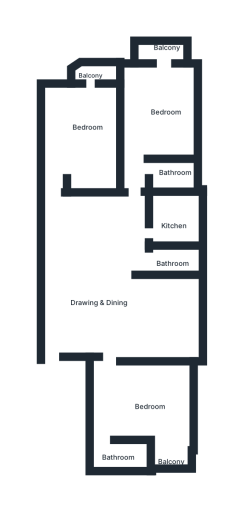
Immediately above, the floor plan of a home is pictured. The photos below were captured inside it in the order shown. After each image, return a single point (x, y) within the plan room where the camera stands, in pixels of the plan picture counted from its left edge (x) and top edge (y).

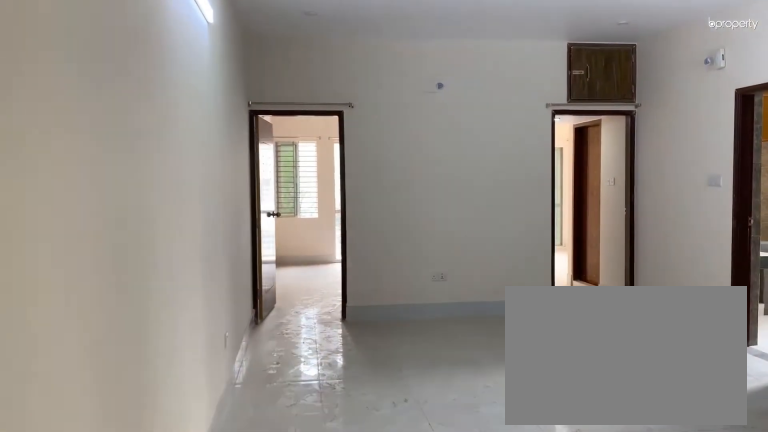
(103, 300)
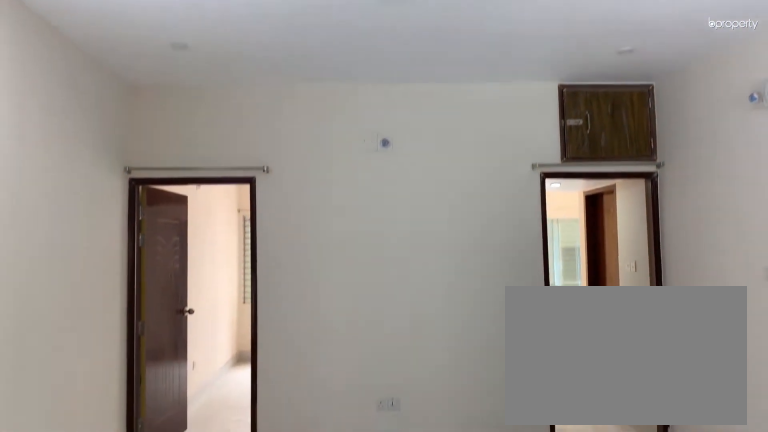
(103, 300)
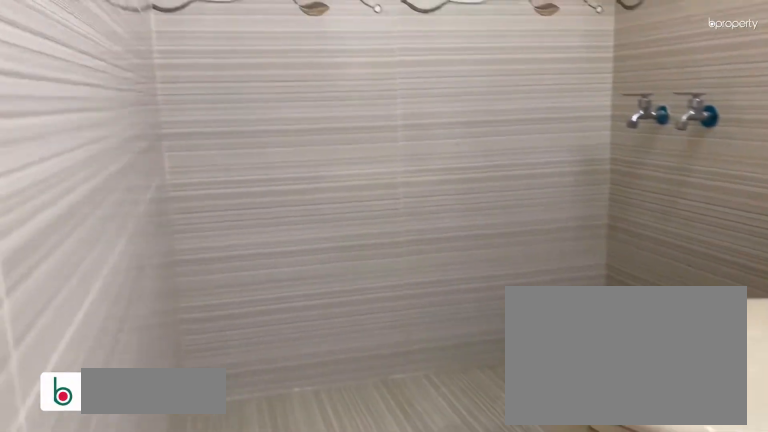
(119, 454)
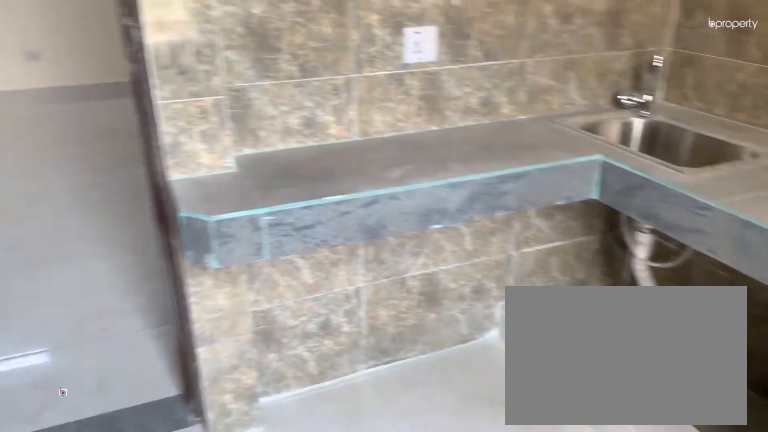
(174, 223)
